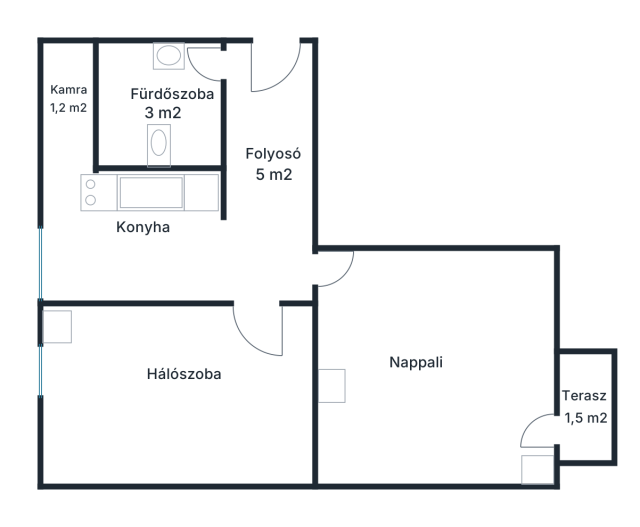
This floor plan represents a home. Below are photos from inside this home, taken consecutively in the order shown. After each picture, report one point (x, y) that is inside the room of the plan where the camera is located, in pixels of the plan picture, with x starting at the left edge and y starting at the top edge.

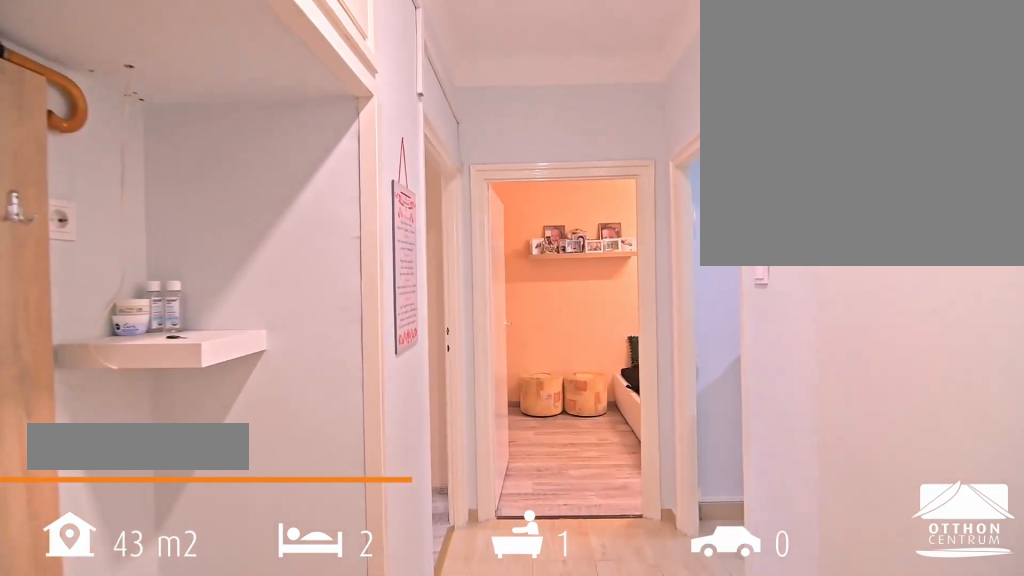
(269, 165)
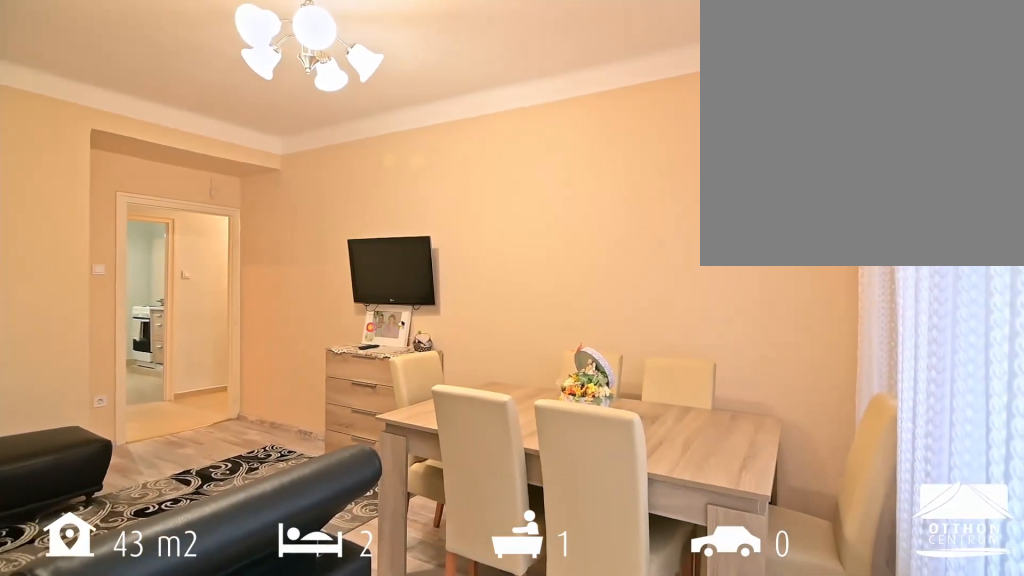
(435, 373)
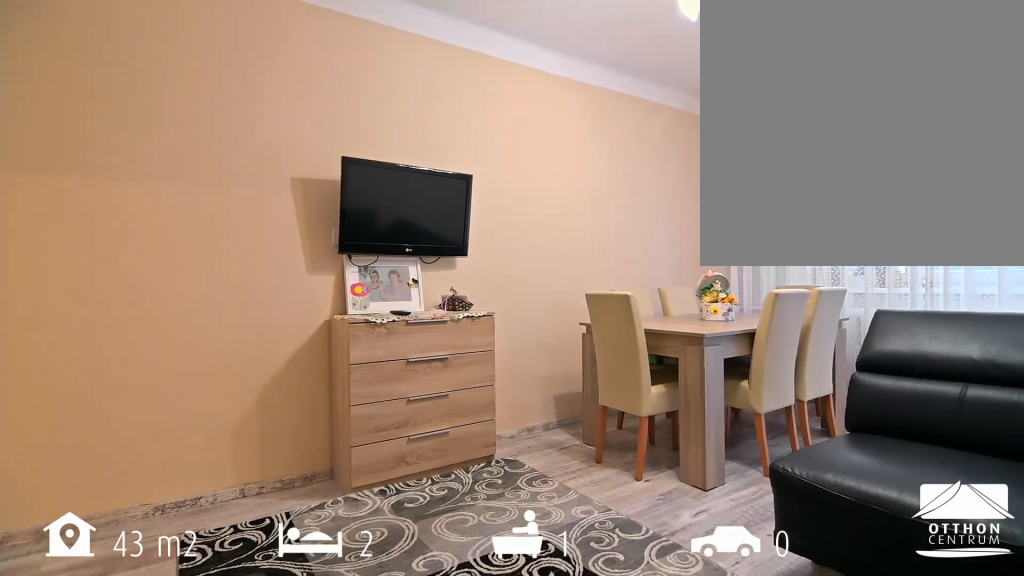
(435, 373)
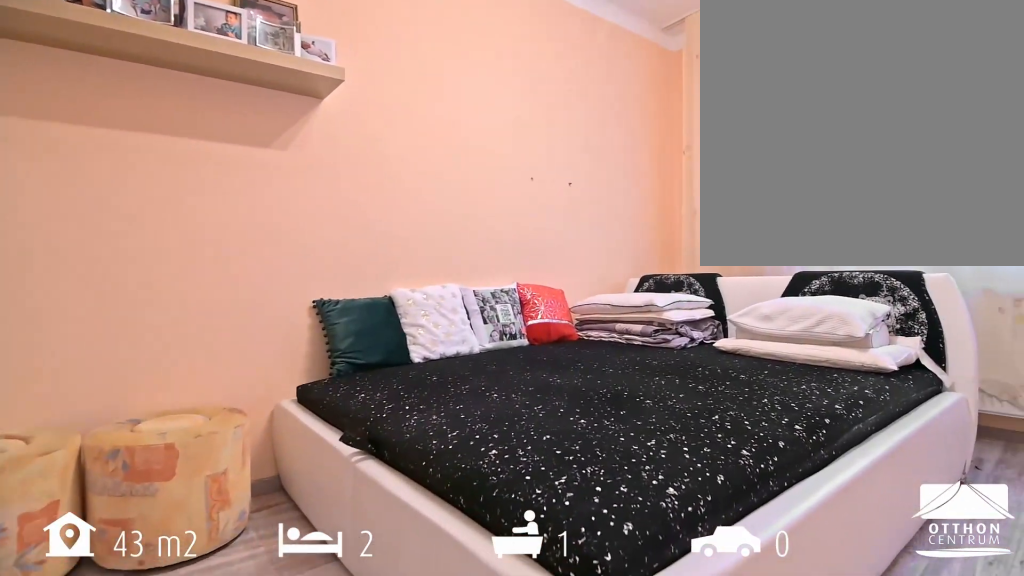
(170, 395)
